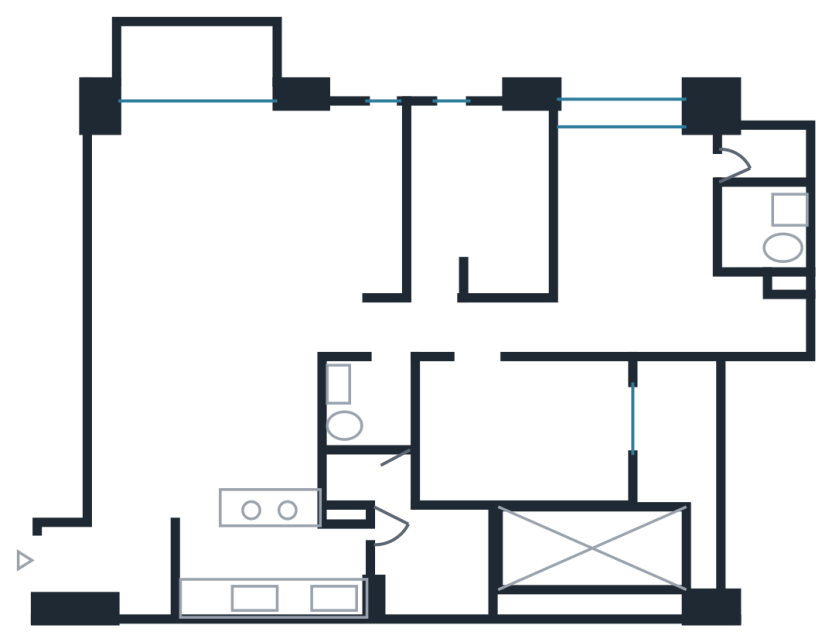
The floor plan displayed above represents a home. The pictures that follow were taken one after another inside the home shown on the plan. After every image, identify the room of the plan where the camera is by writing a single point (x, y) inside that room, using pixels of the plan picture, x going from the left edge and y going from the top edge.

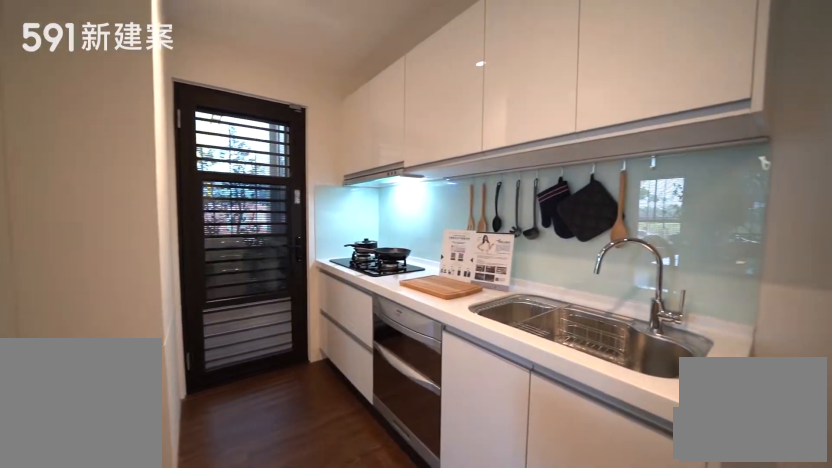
(277, 573)
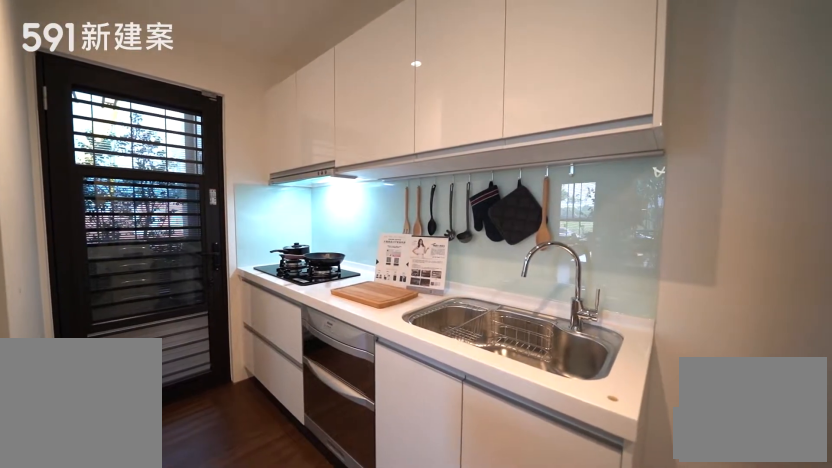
(277, 573)
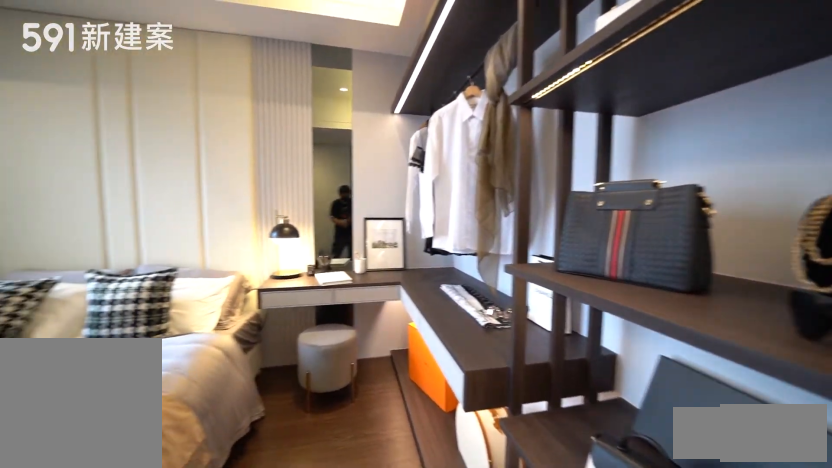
(522, 429)
